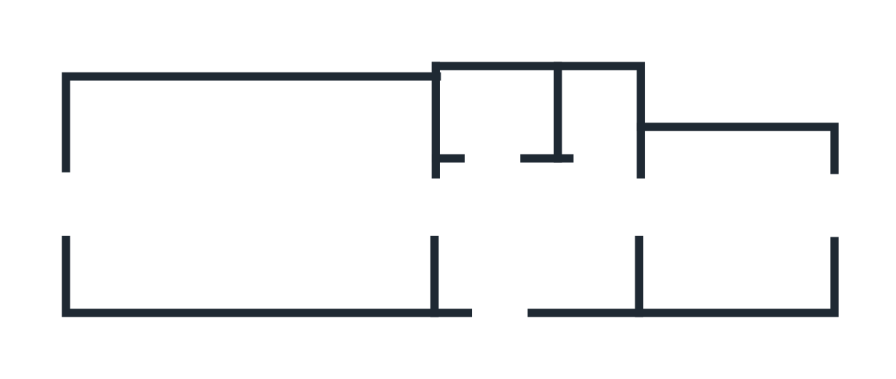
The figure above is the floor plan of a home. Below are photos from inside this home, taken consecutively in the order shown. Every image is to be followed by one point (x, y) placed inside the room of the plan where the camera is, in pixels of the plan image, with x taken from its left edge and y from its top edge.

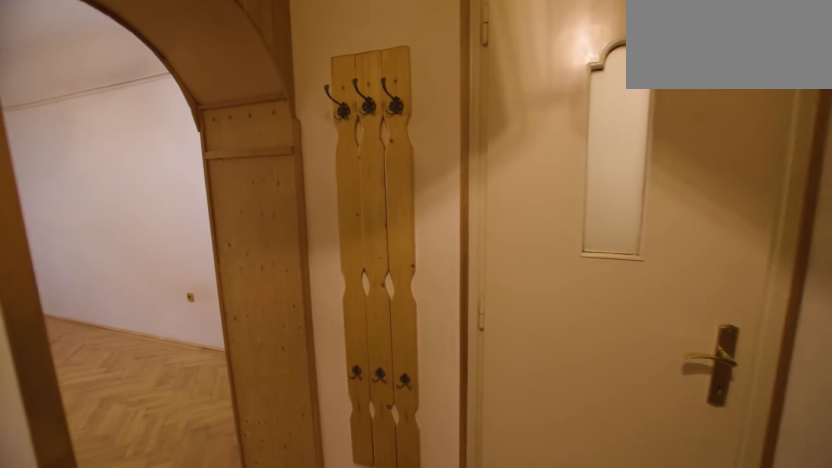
(500, 243)
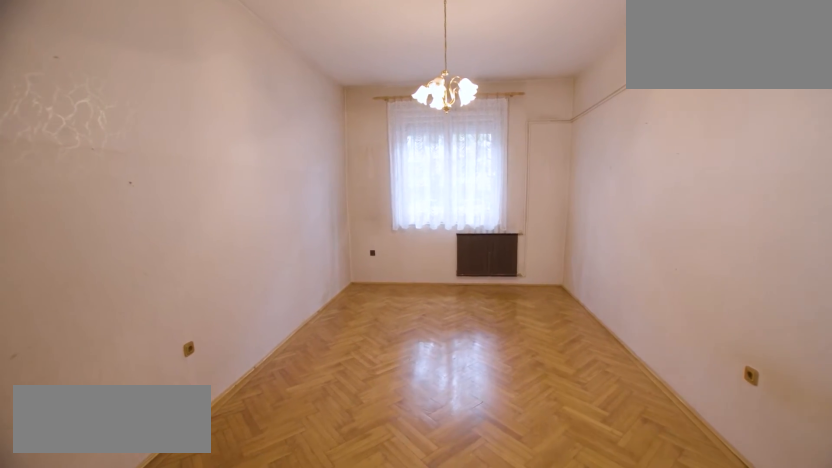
(258, 202)
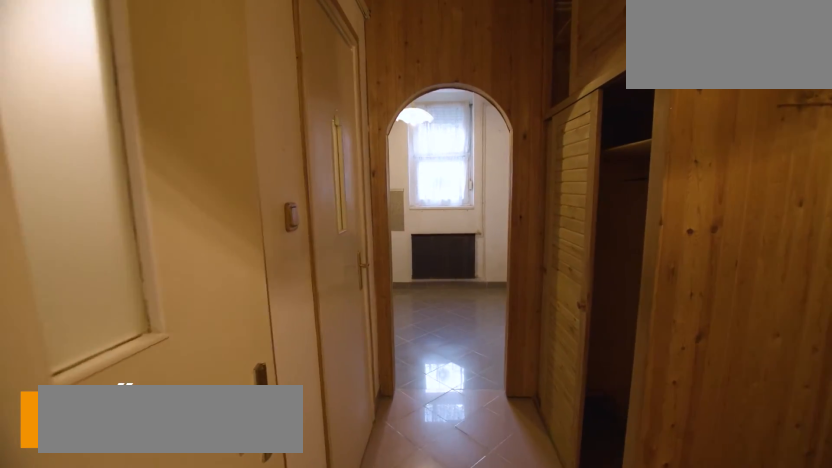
(542, 233)
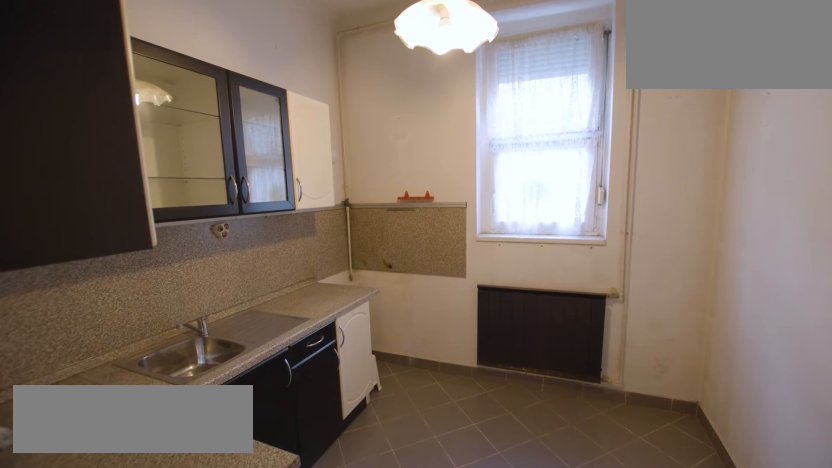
(742, 219)
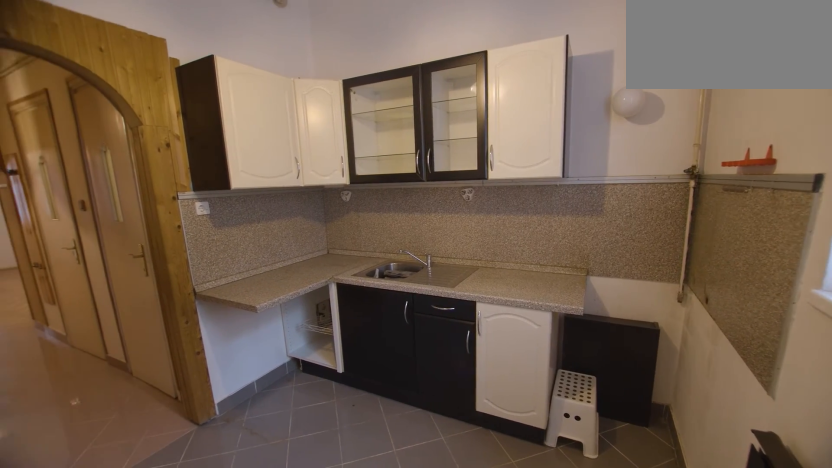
(742, 219)
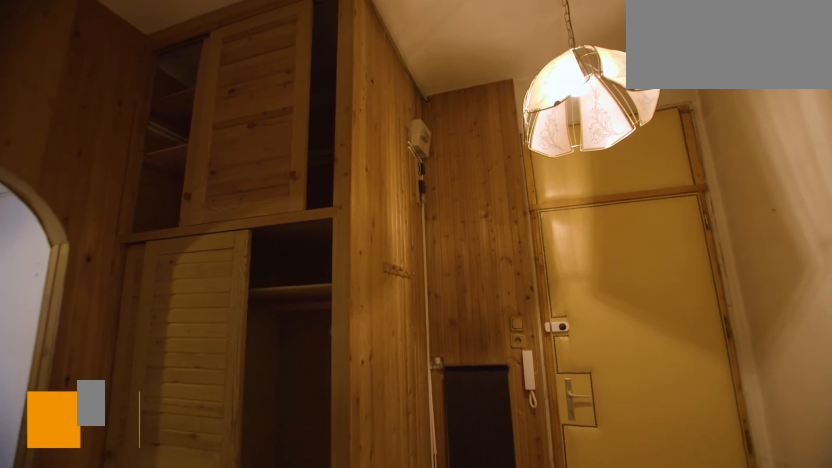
(541, 233)
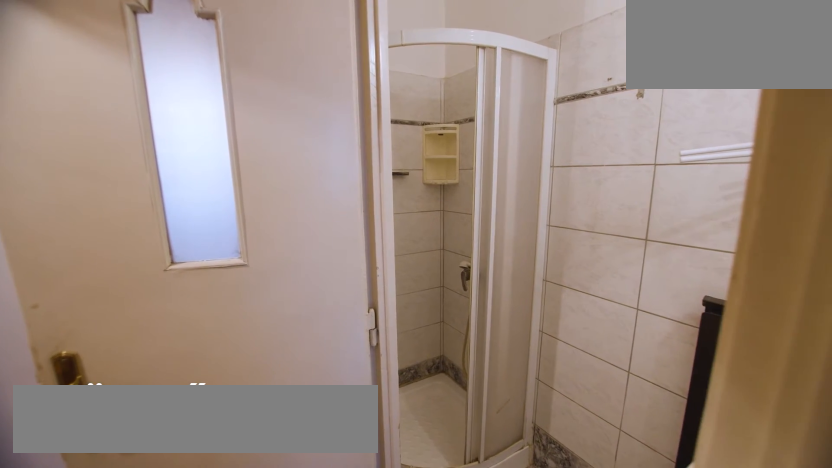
(503, 118)
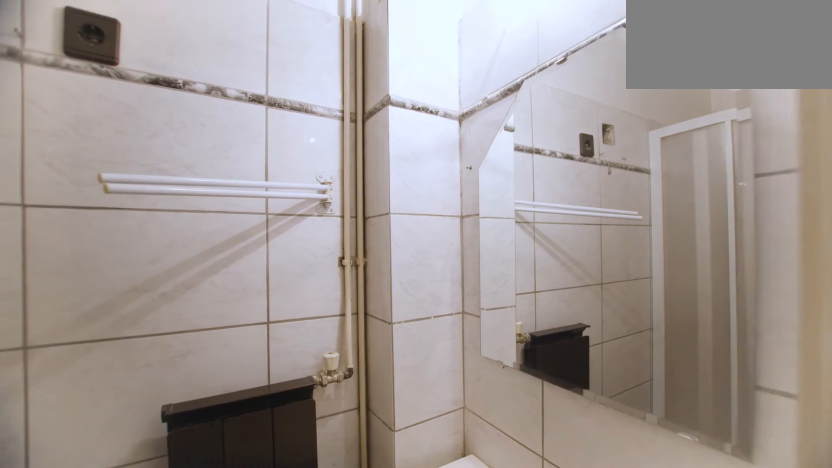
(504, 117)
